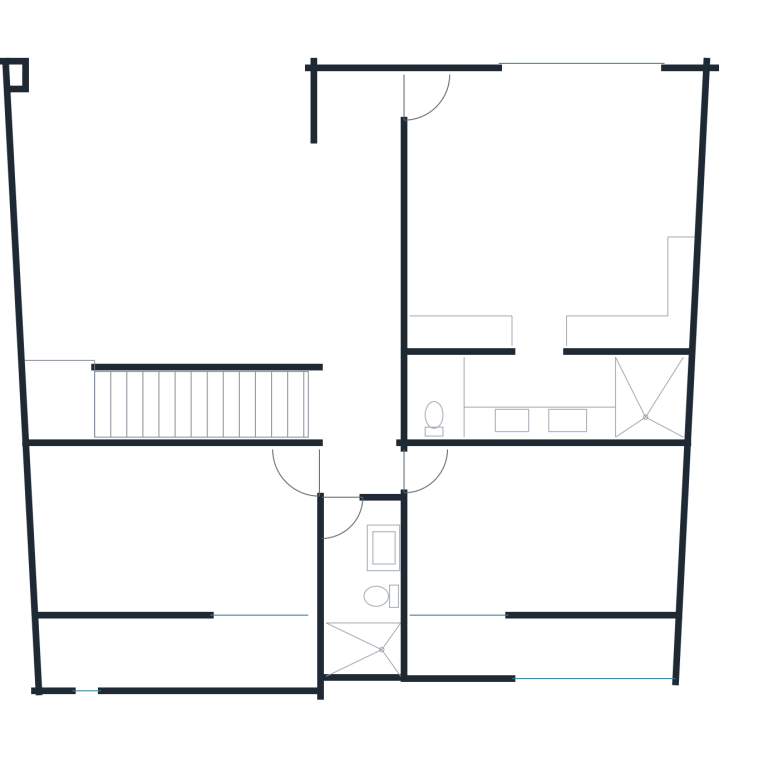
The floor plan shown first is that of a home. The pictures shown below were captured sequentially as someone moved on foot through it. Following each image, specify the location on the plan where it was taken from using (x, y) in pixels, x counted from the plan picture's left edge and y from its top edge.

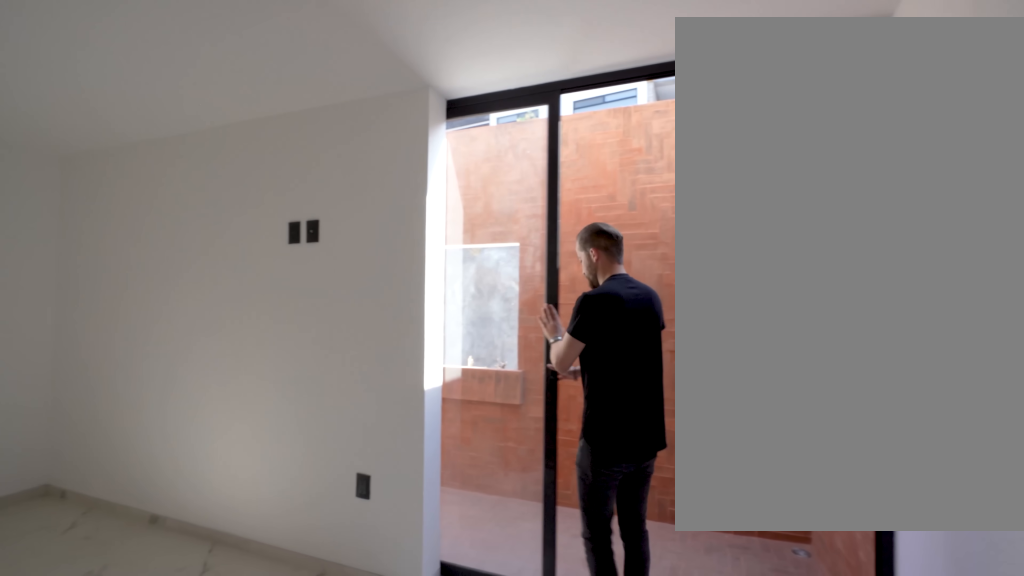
(427, 579)
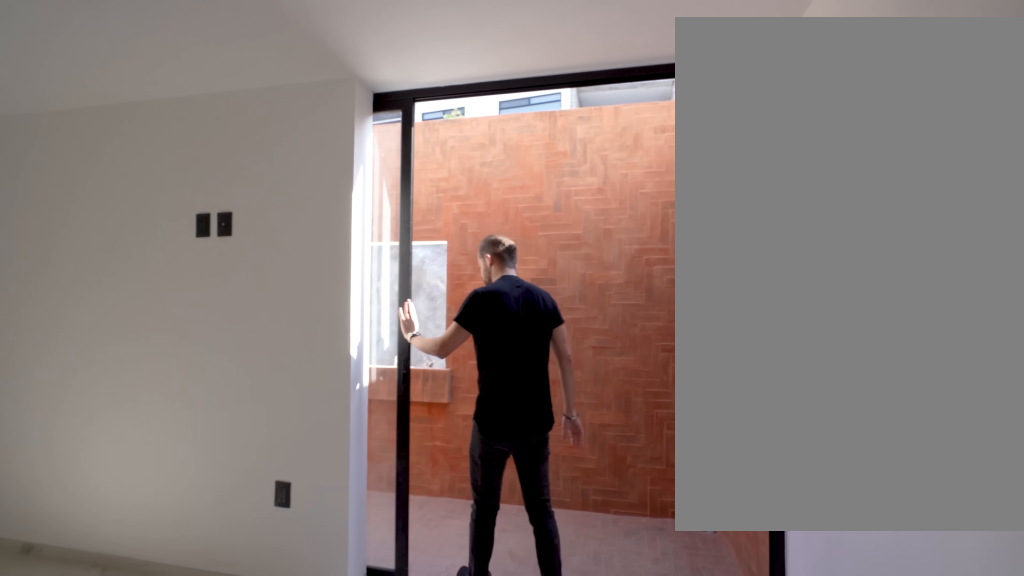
(427, 583)
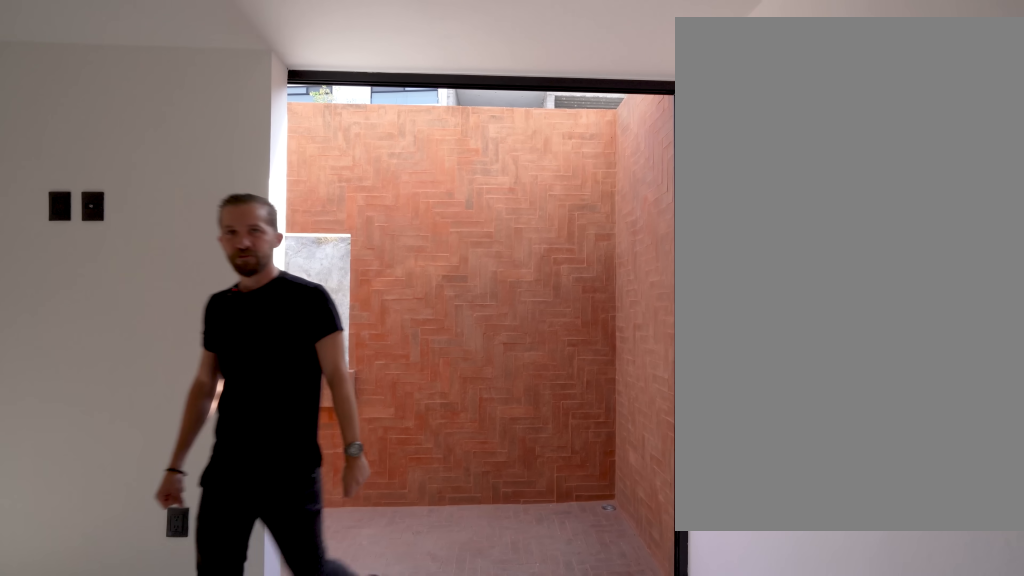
(427, 585)
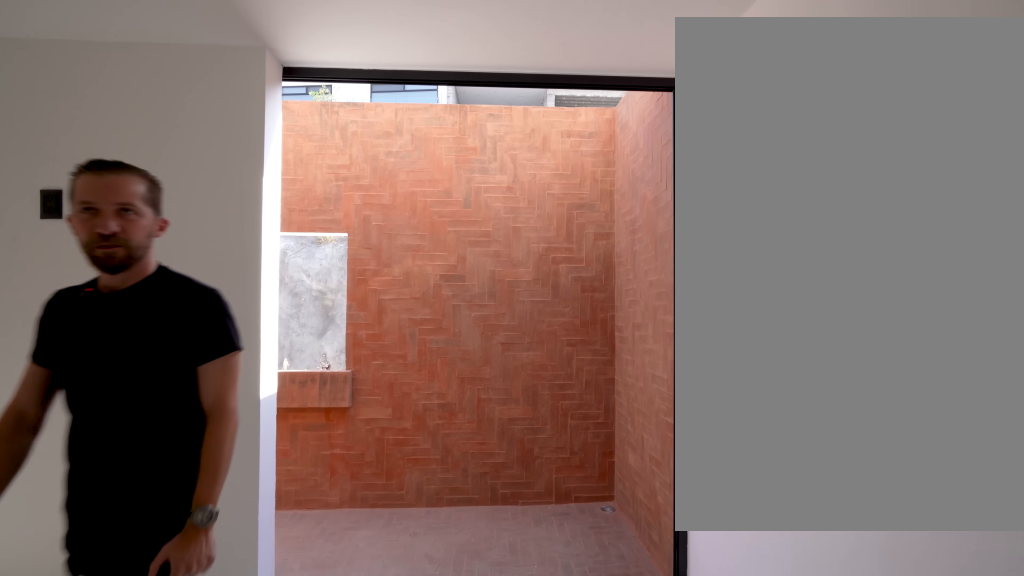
(427, 585)
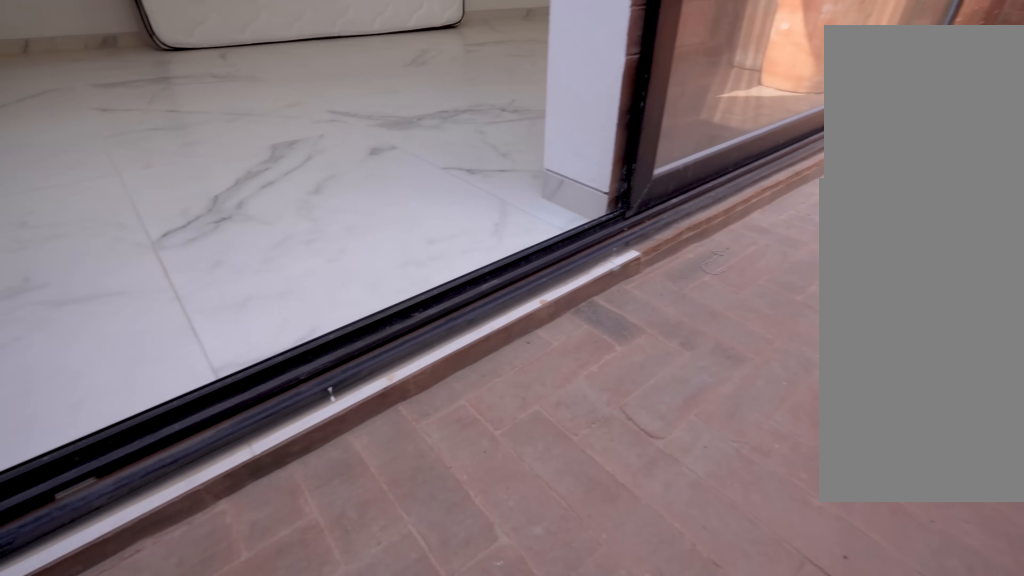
(511, 647)
